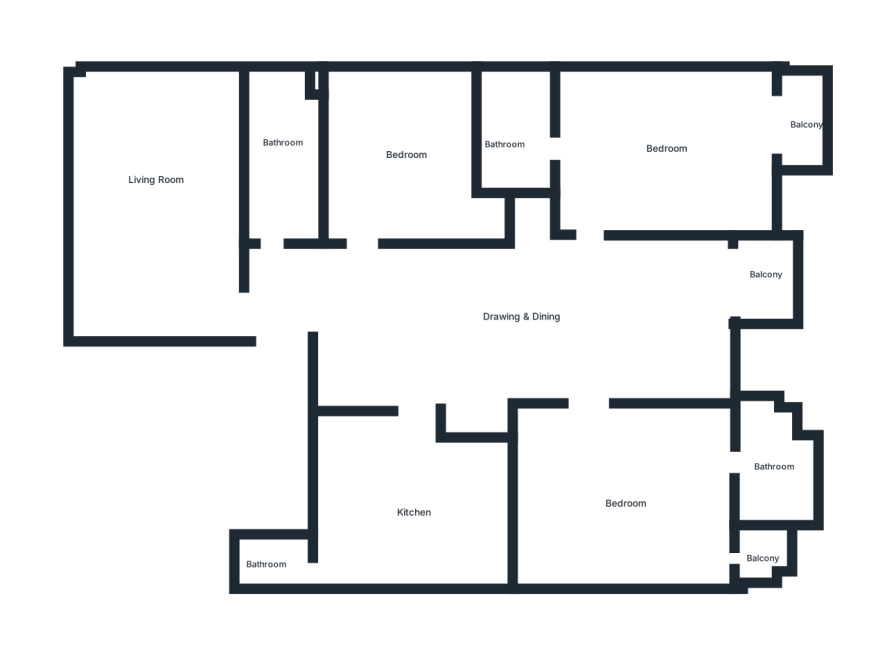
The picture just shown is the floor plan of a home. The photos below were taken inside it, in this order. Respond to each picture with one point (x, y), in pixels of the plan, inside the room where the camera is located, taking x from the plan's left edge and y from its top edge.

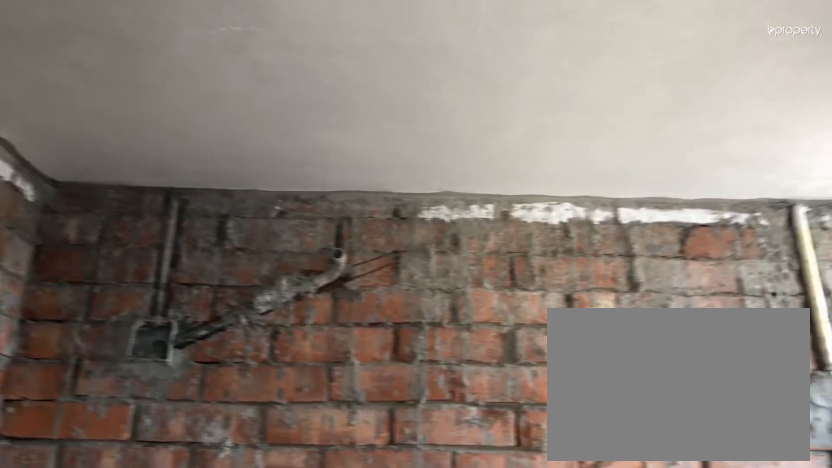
(513, 136)
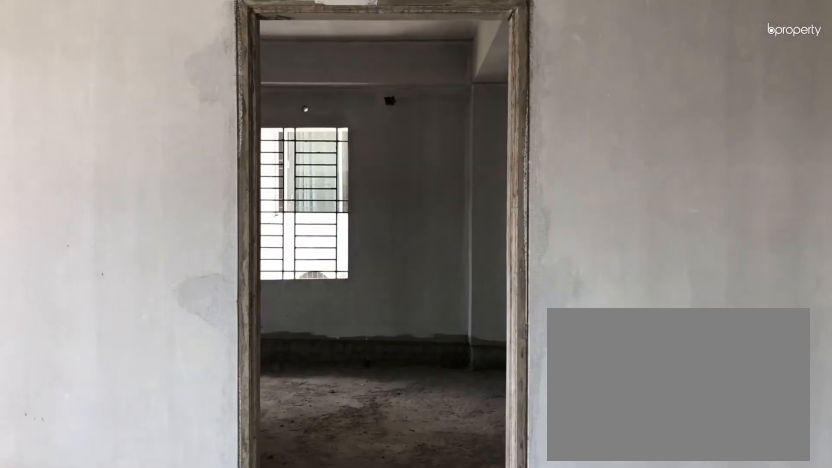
(594, 385)
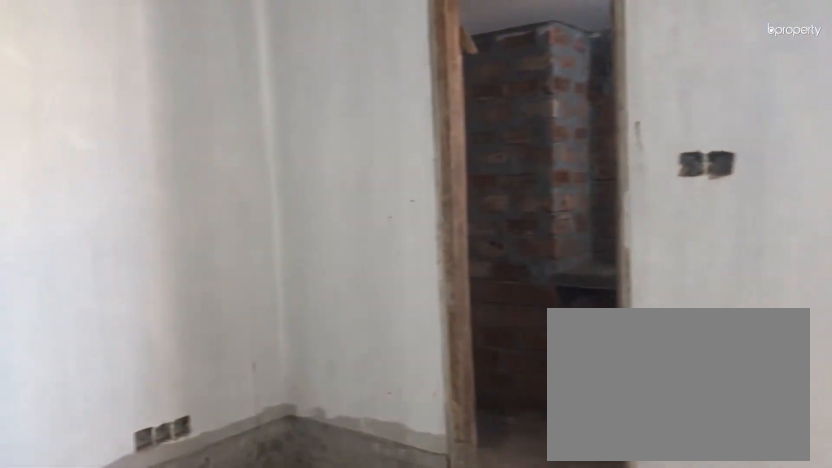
(625, 506)
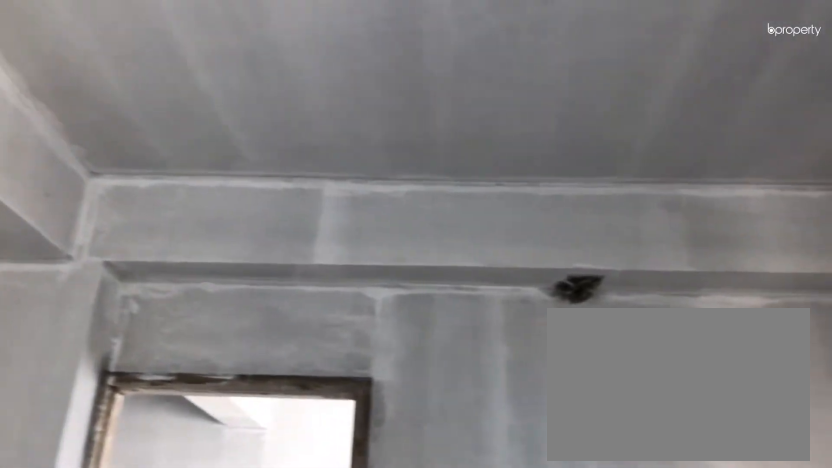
(625, 506)
